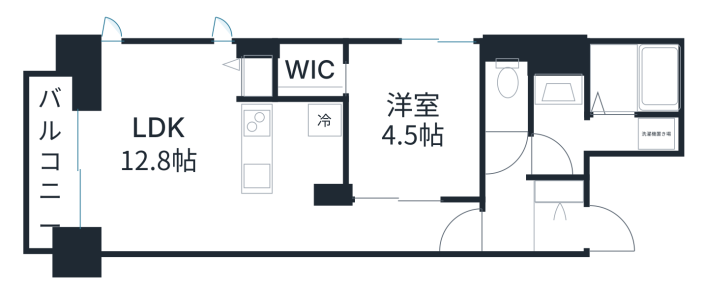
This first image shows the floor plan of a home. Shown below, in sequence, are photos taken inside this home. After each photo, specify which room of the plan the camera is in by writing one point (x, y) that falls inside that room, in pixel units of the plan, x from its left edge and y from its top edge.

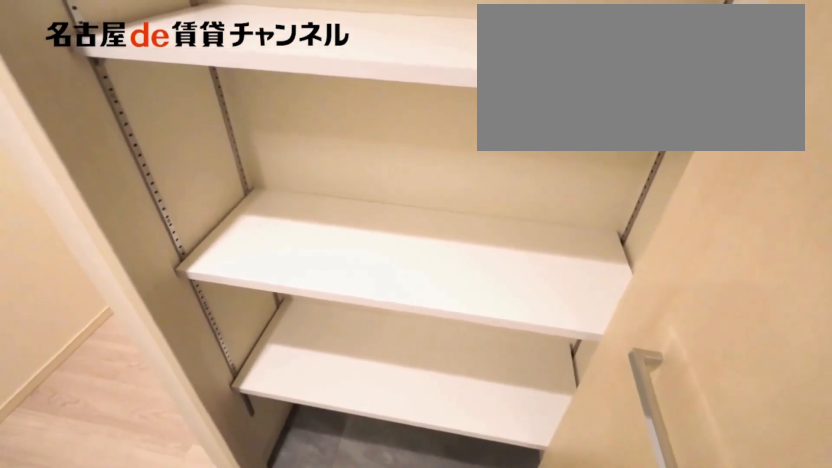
(560, 188)
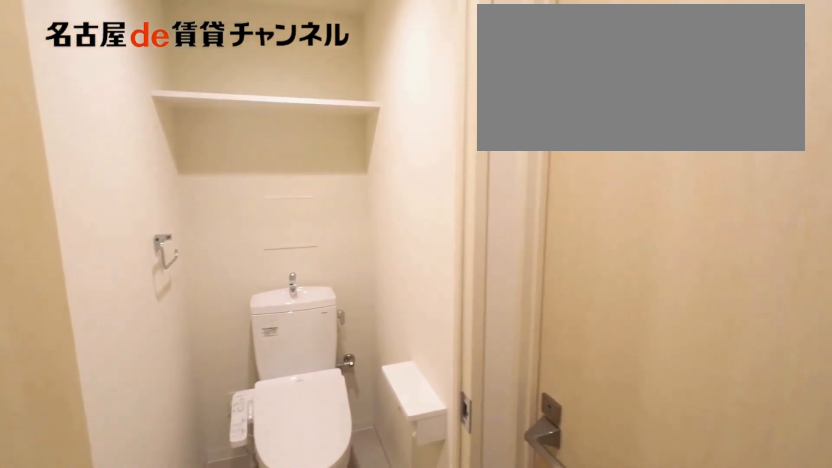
(508, 86)
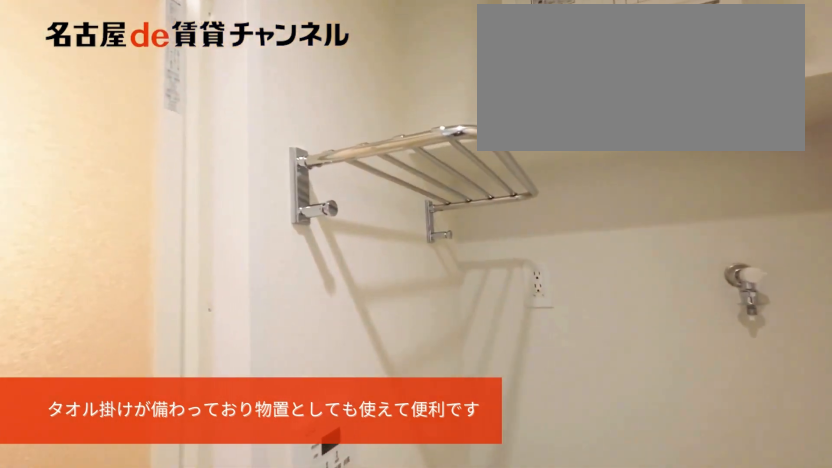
(600, 135)
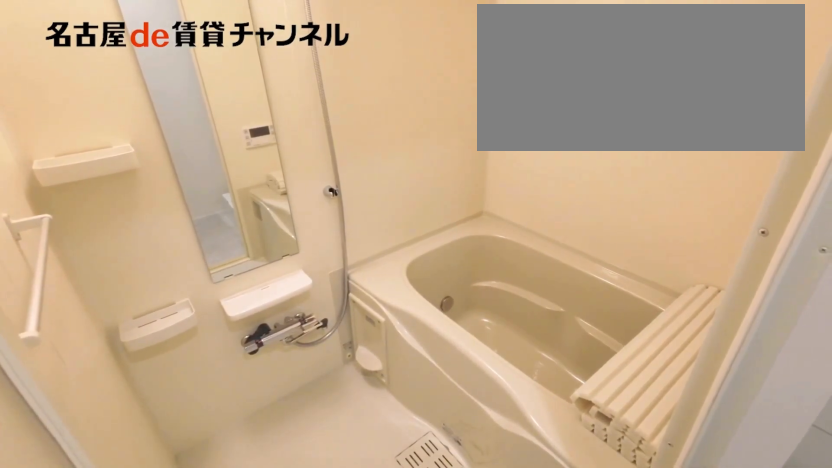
(599, 103)
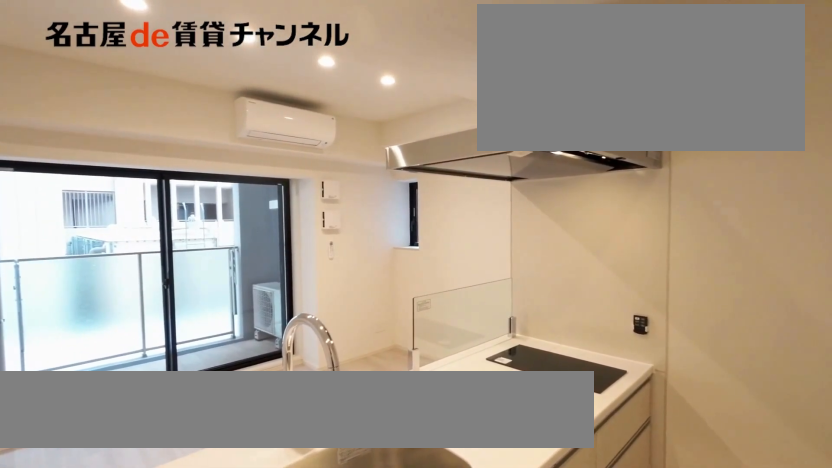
(294, 150)
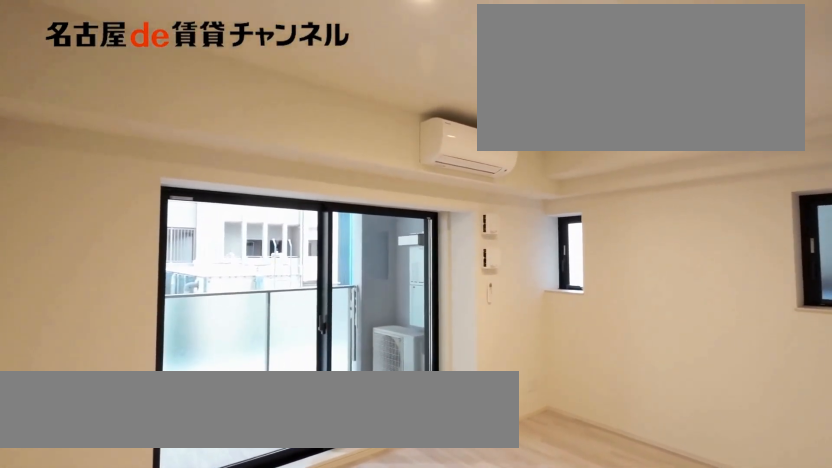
(158, 147)
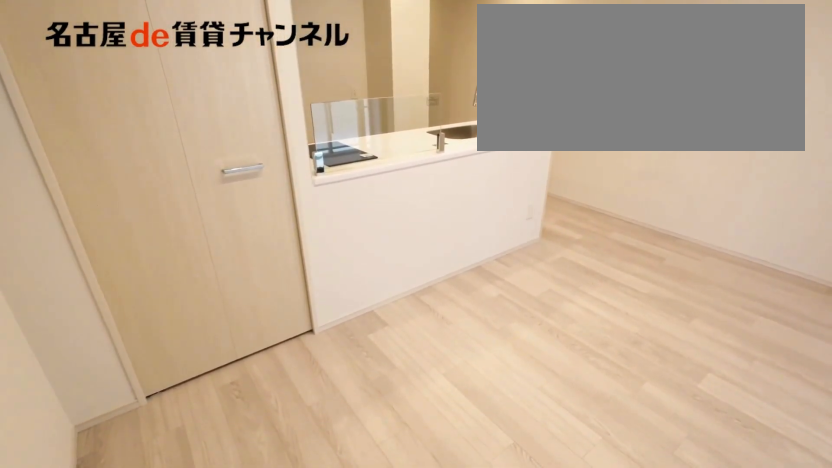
(158, 147)
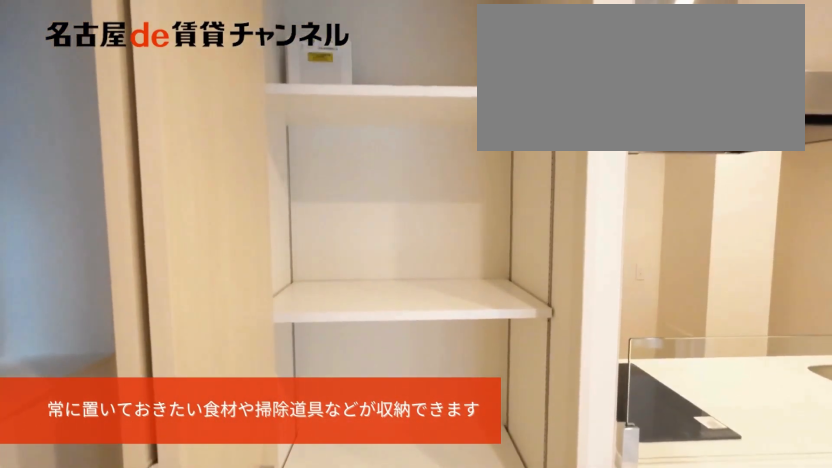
(257, 69)
